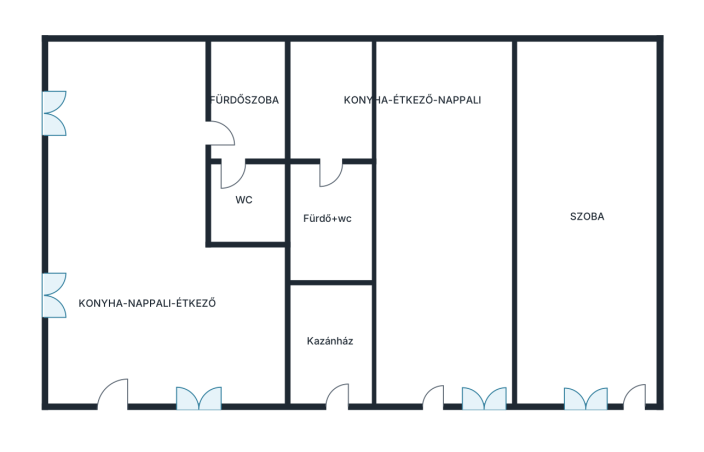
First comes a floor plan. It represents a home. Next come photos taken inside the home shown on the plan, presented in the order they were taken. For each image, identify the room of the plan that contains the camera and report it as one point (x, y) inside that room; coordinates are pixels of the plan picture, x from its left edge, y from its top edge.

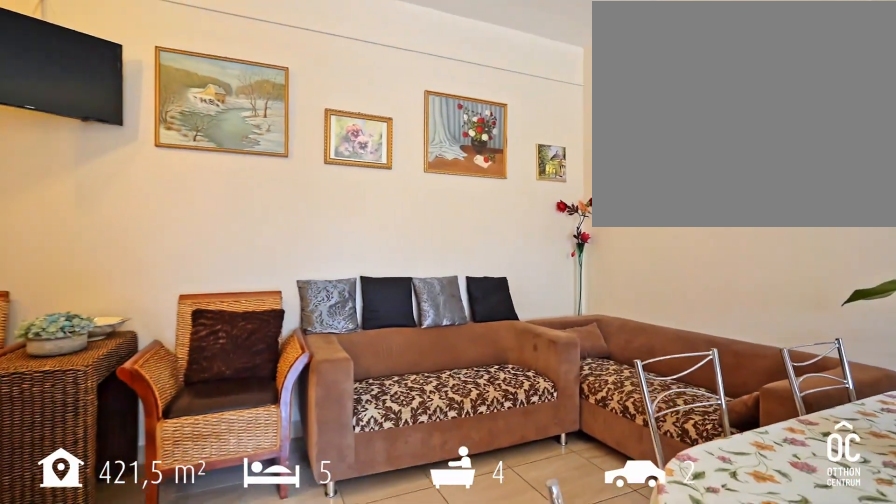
(438, 232)
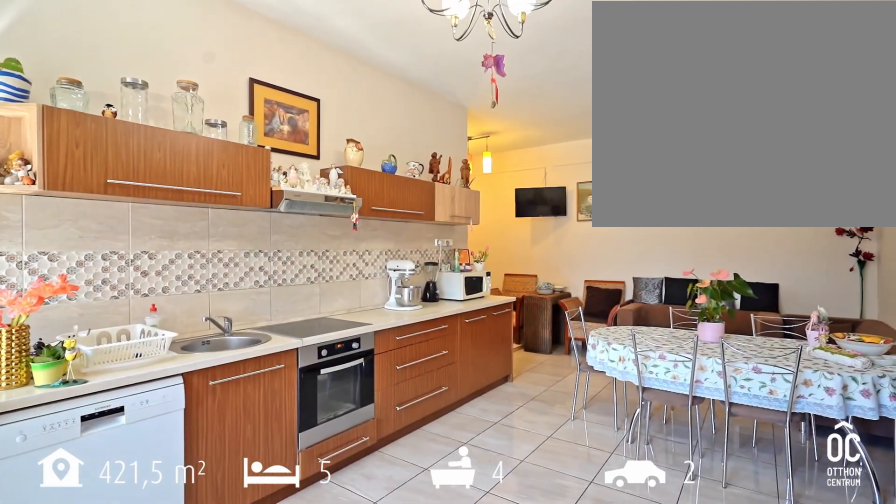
(438, 232)
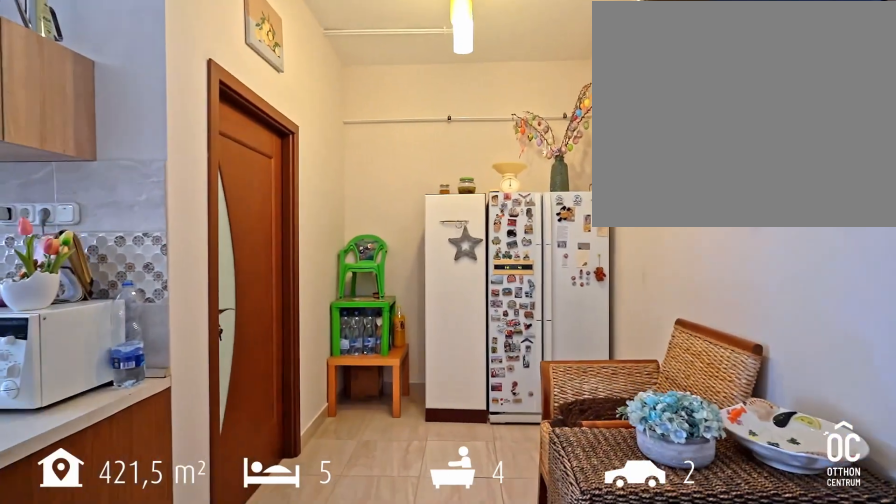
(329, 99)
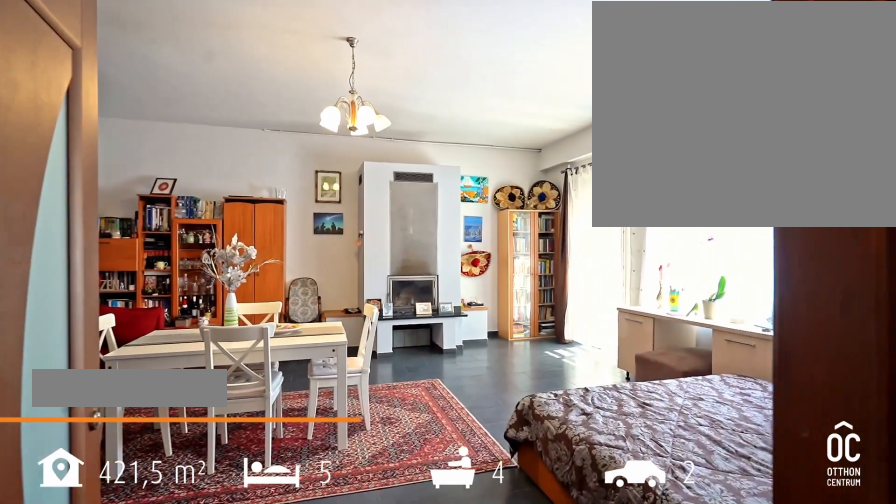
(583, 217)
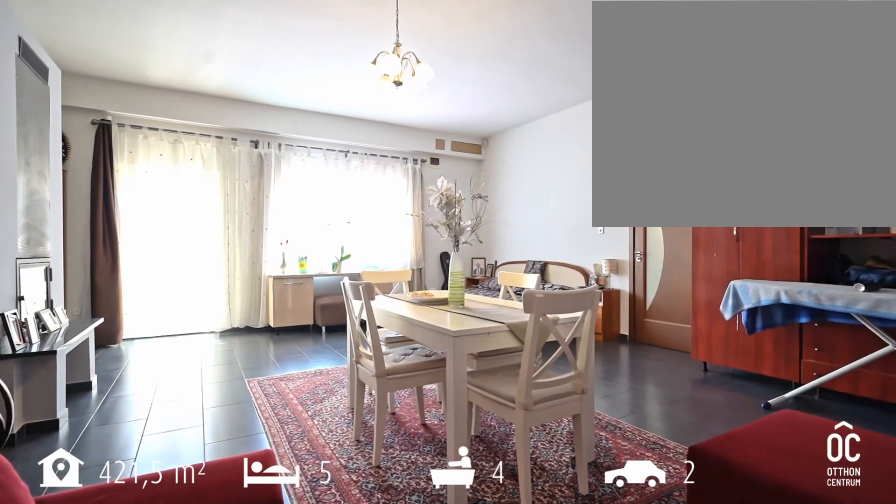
(583, 217)
